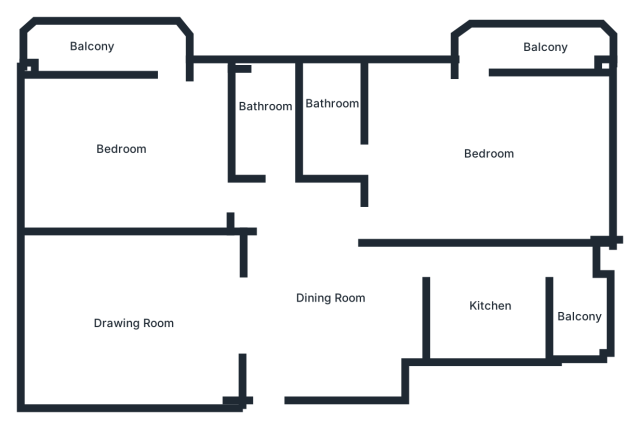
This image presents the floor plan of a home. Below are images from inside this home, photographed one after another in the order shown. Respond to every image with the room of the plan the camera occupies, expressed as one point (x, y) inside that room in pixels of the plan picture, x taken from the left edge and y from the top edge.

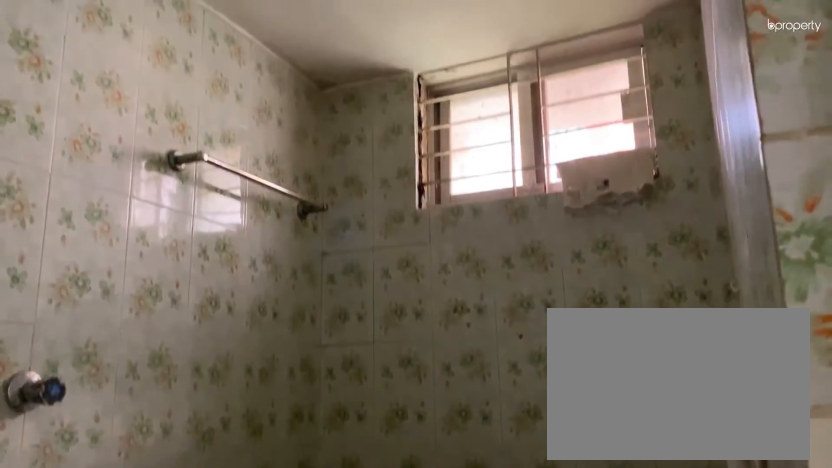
(329, 111)
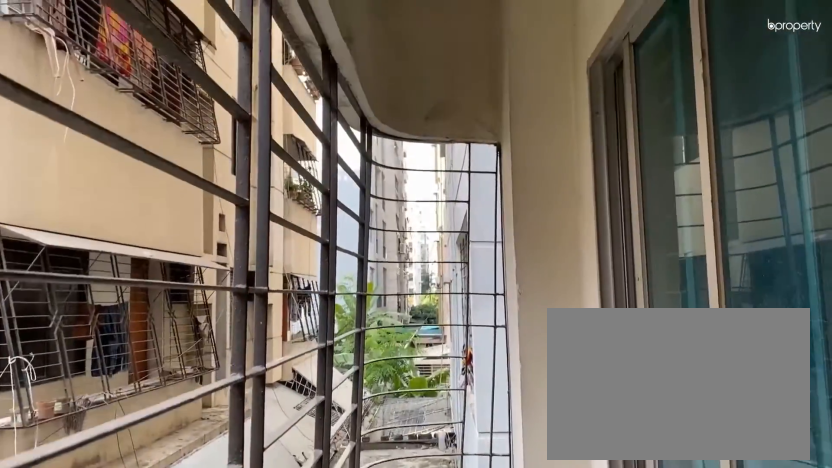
(524, 43)
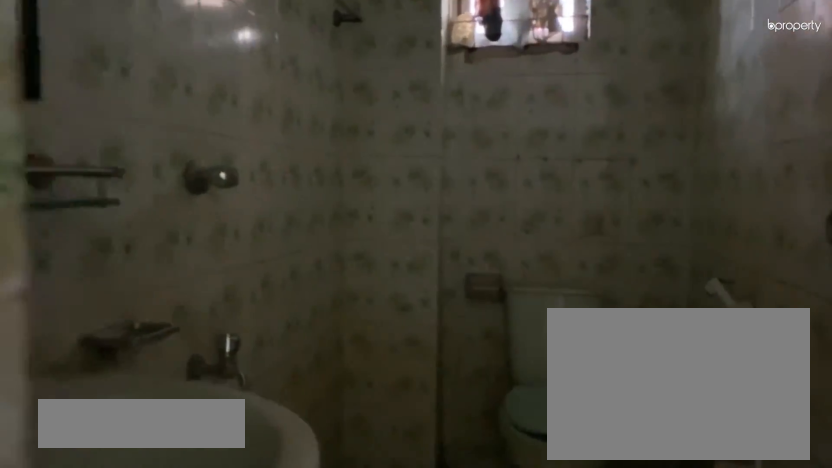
(259, 111)
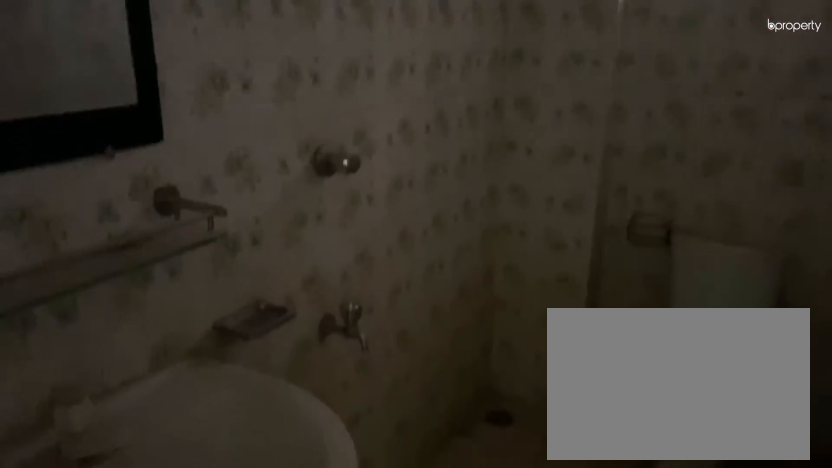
(259, 111)
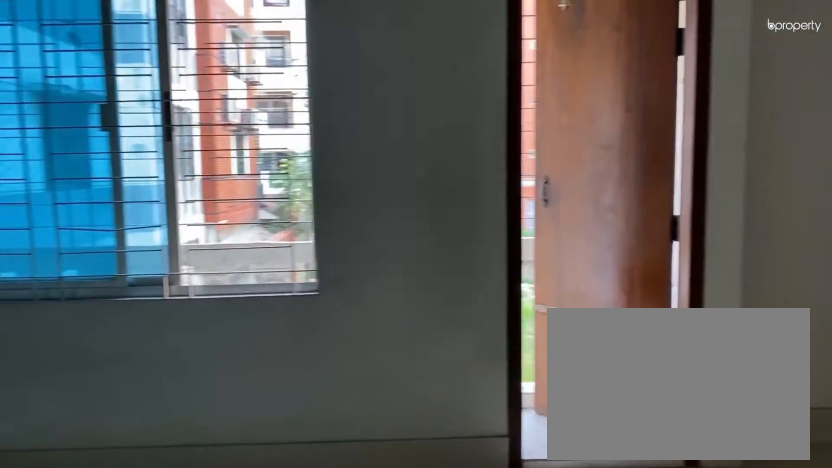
(113, 139)
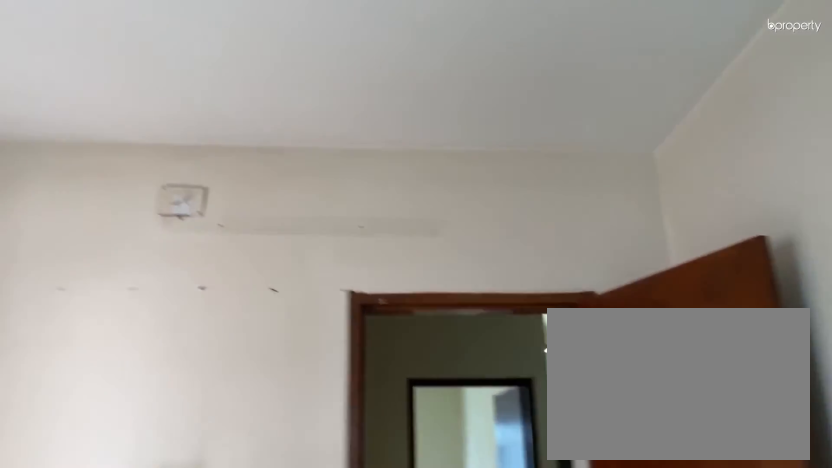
(113, 139)
